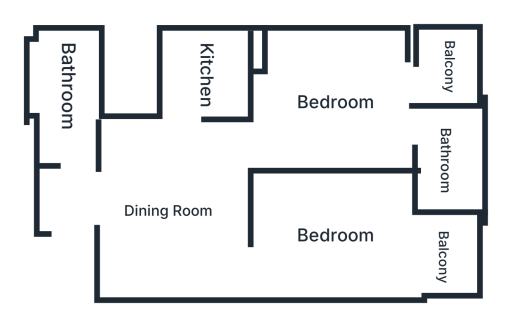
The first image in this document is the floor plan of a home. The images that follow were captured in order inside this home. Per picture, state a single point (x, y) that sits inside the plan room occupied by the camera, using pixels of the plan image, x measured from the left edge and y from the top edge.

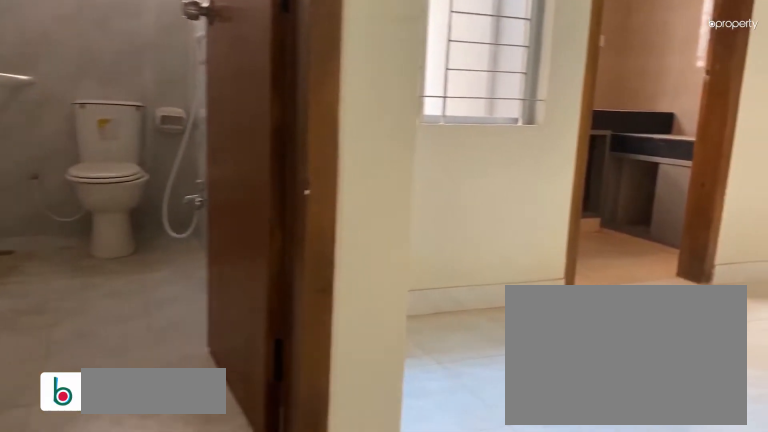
(90, 203)
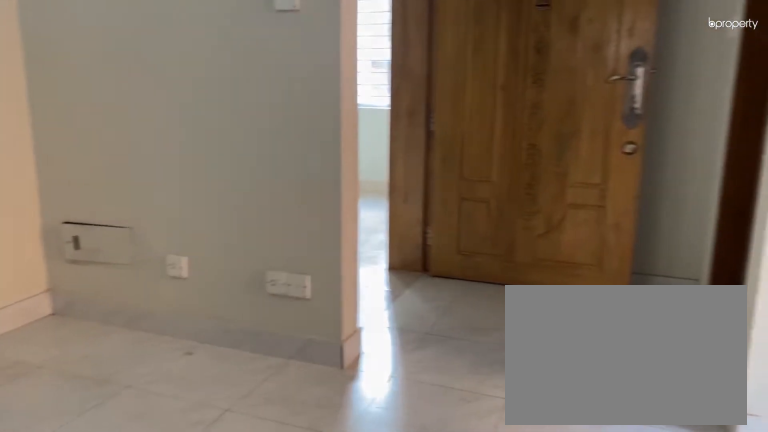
(166, 210)
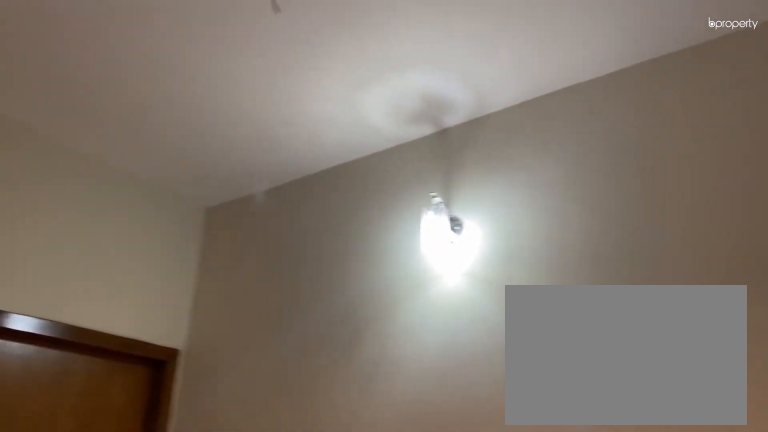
(166, 210)
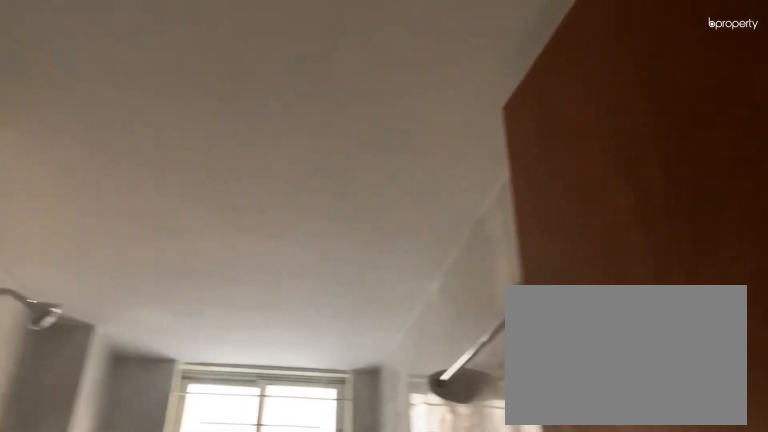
(75, 97)
